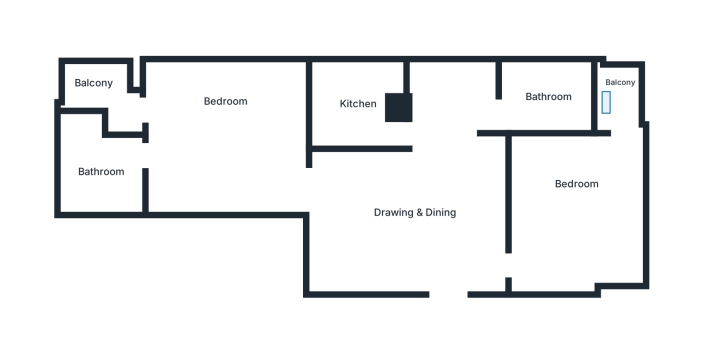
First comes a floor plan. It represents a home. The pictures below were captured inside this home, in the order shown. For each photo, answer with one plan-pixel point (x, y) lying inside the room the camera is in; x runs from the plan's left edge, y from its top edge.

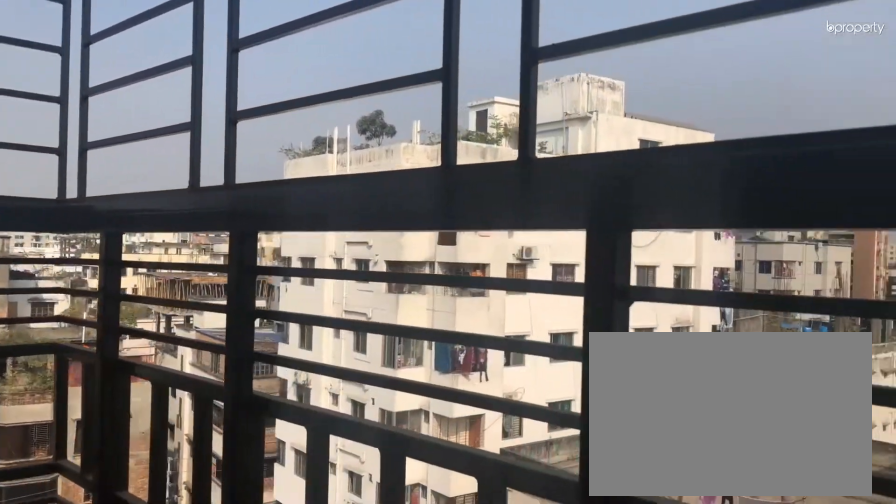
(622, 91)
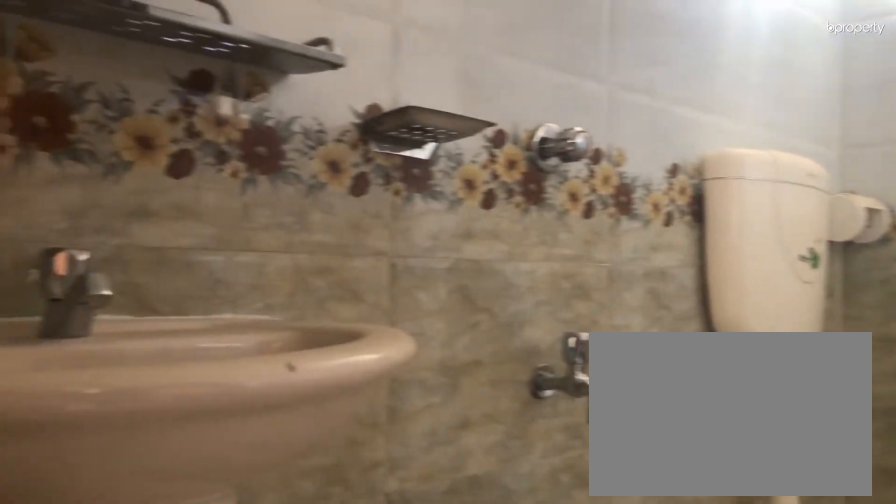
(552, 92)
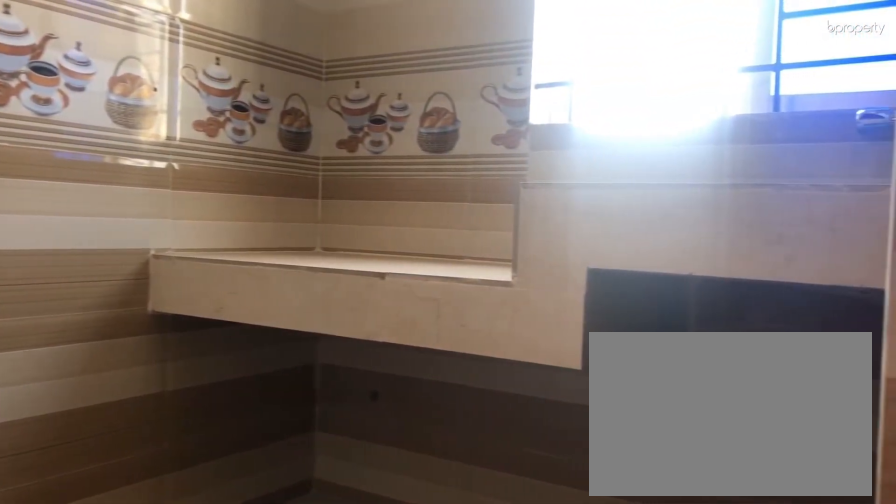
(356, 103)
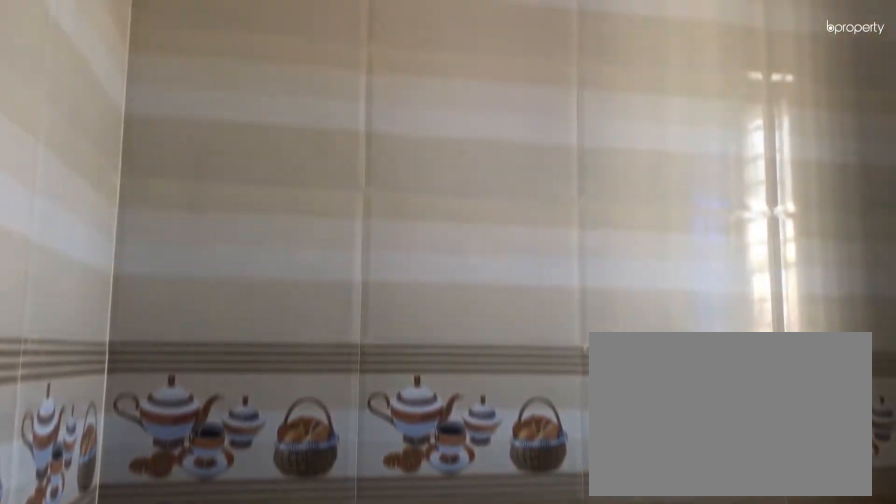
(356, 103)
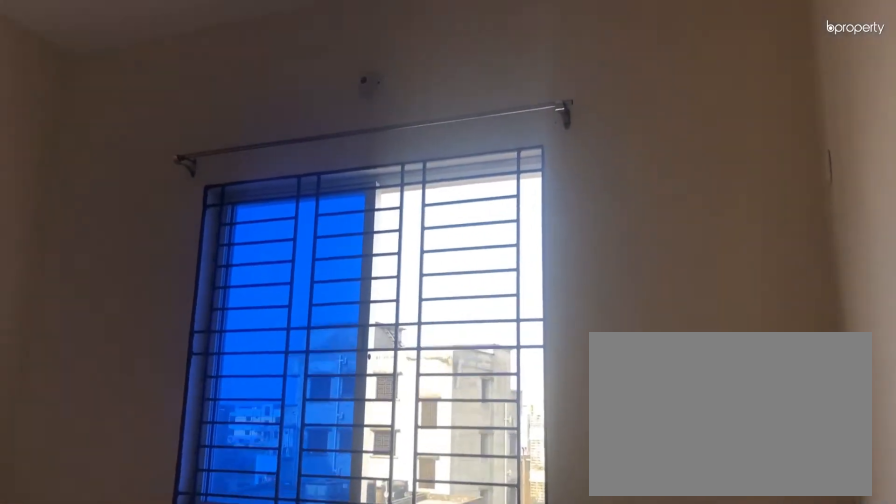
(219, 137)
